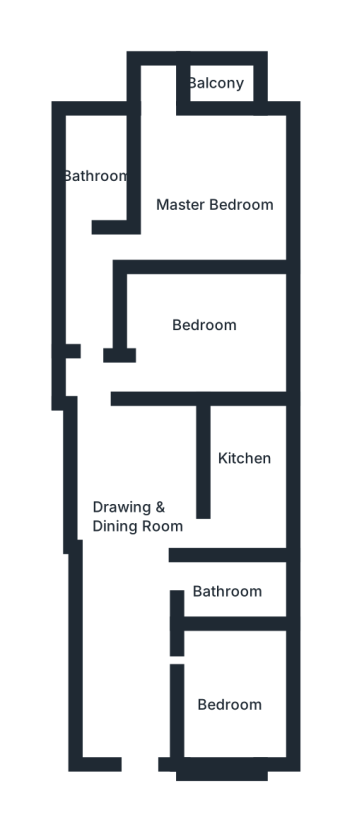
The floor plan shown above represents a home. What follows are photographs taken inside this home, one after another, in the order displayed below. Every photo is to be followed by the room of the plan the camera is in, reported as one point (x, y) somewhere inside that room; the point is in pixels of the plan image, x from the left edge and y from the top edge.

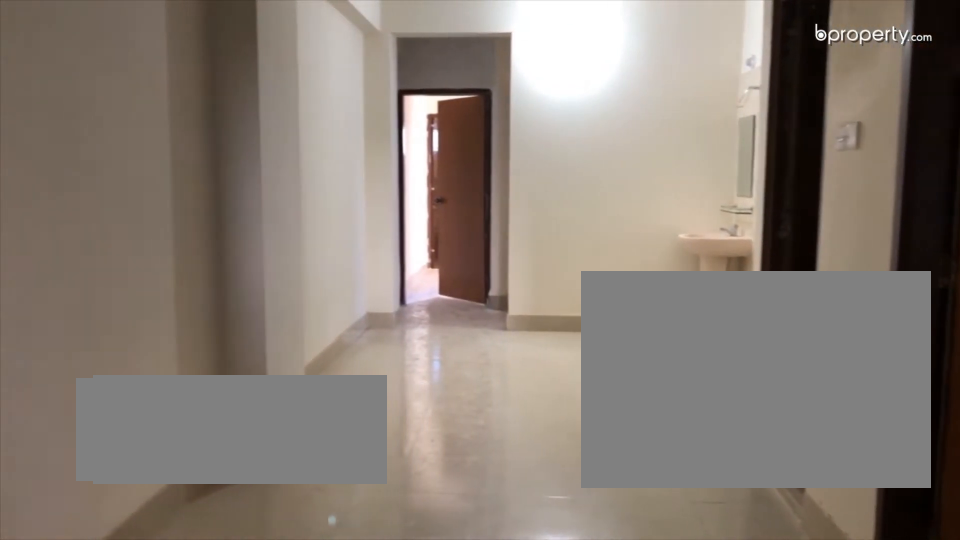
(127, 648)
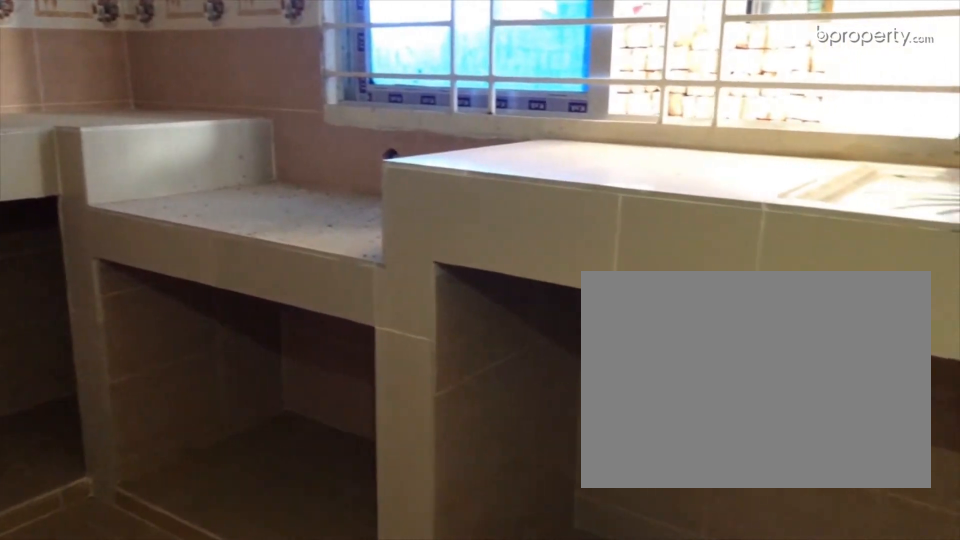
(246, 487)
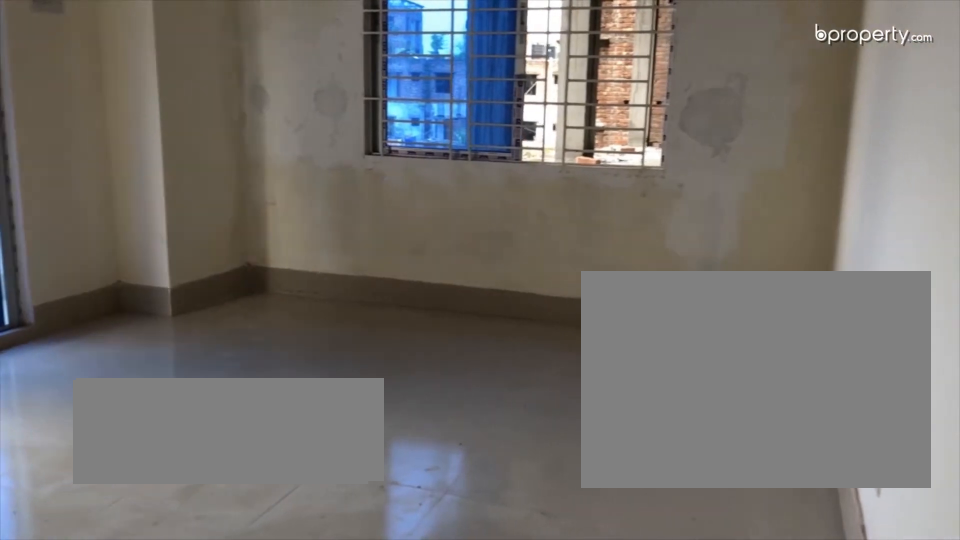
(224, 202)
